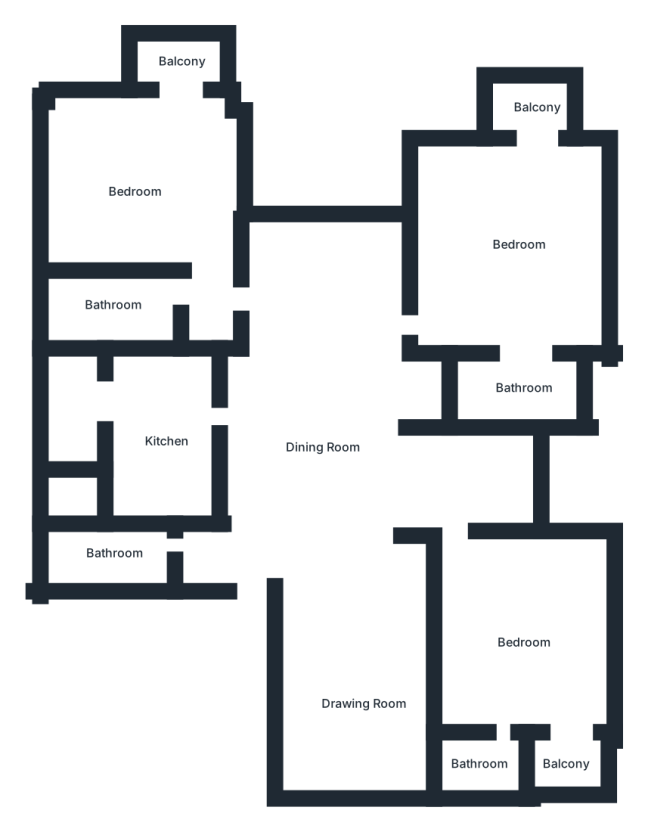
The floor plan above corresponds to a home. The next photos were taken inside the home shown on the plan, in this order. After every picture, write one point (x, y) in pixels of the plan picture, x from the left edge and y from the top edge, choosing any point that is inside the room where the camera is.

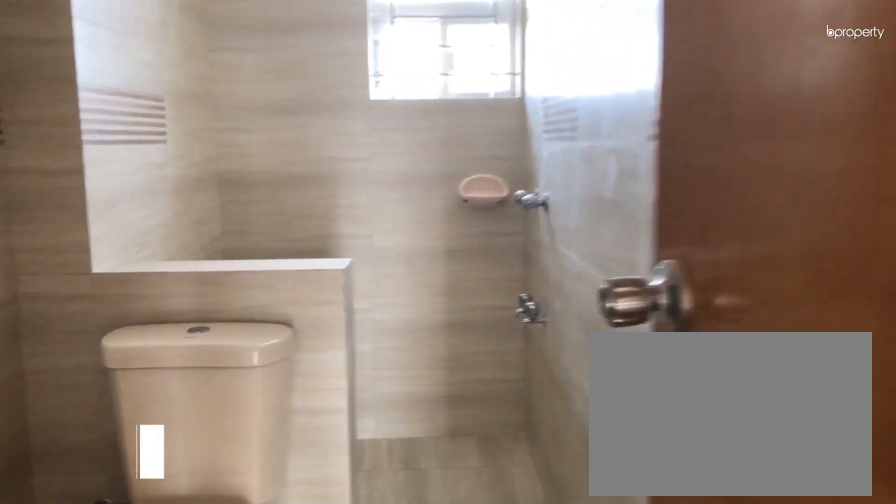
(113, 560)
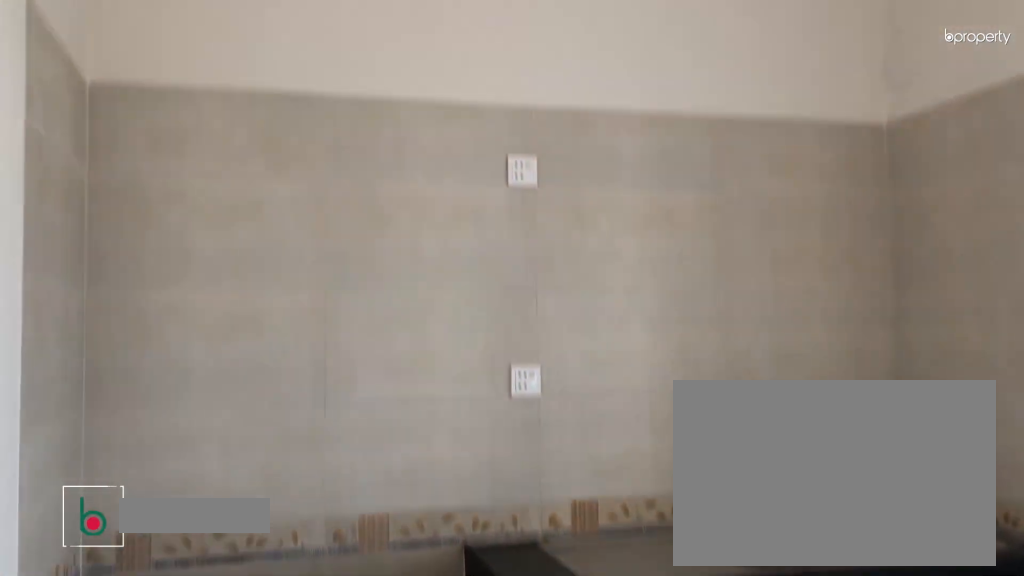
(162, 422)
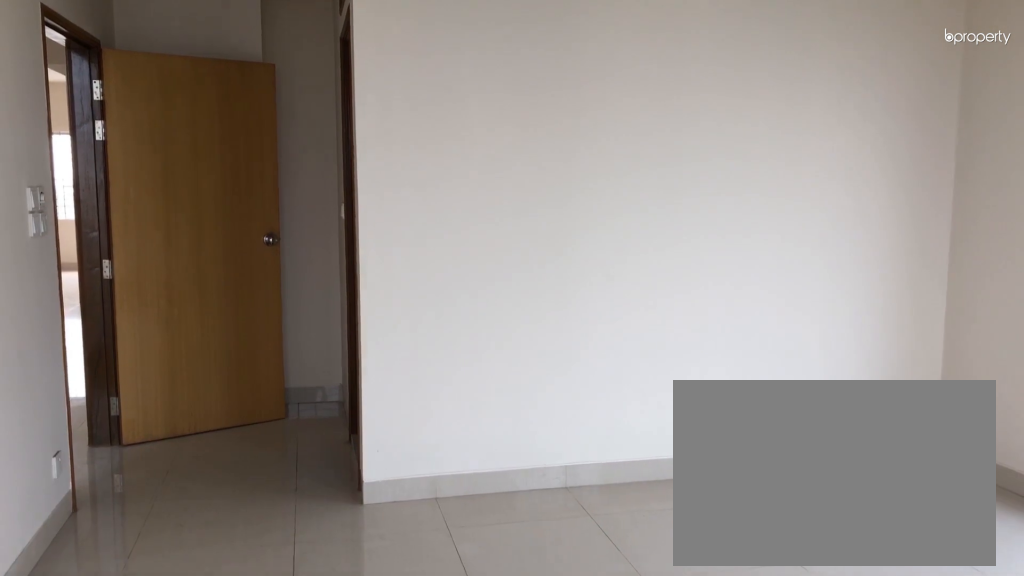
(146, 200)
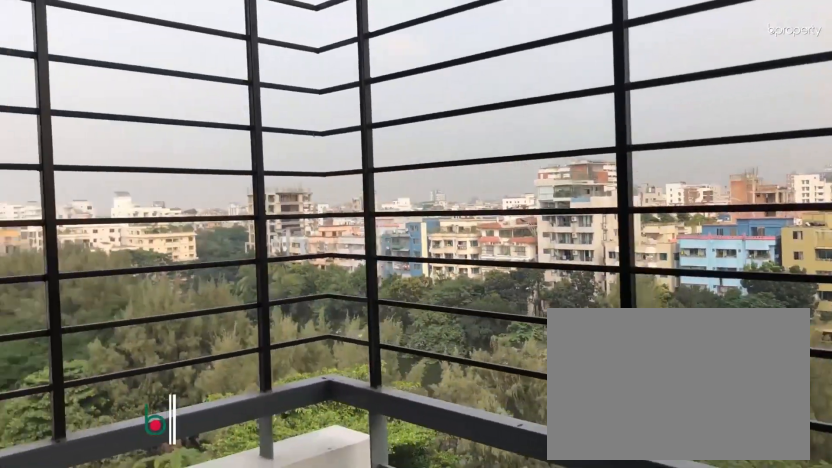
(180, 68)
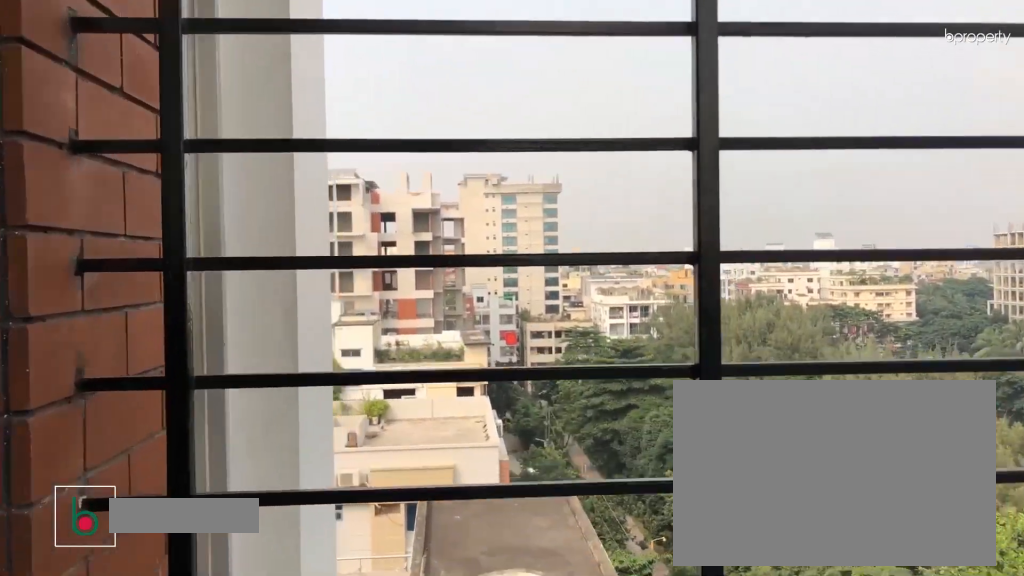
(180, 68)
